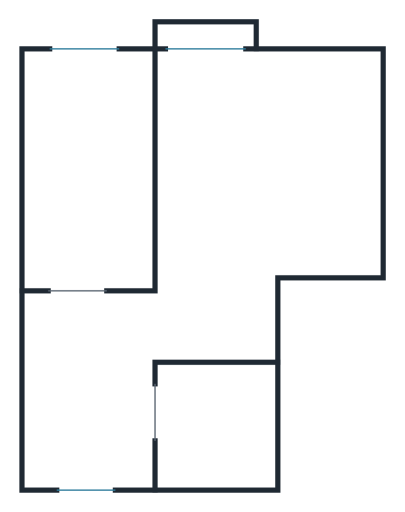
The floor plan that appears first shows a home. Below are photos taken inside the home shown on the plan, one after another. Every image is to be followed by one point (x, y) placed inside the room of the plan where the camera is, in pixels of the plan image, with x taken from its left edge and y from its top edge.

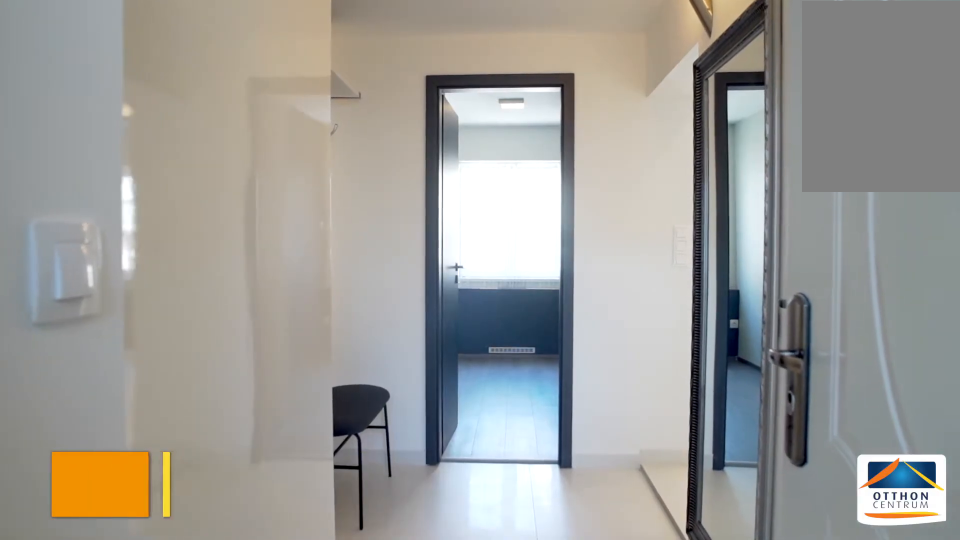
(86, 421)
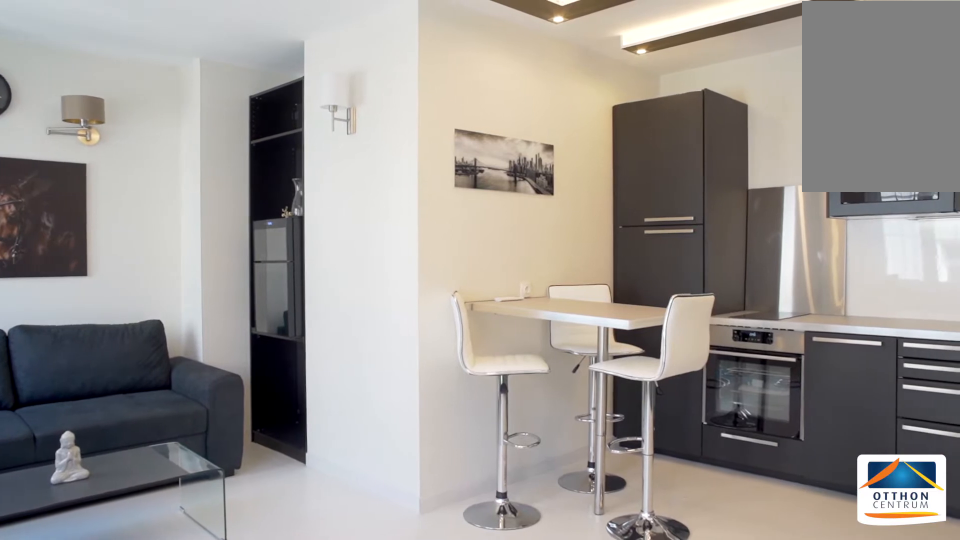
(244, 185)
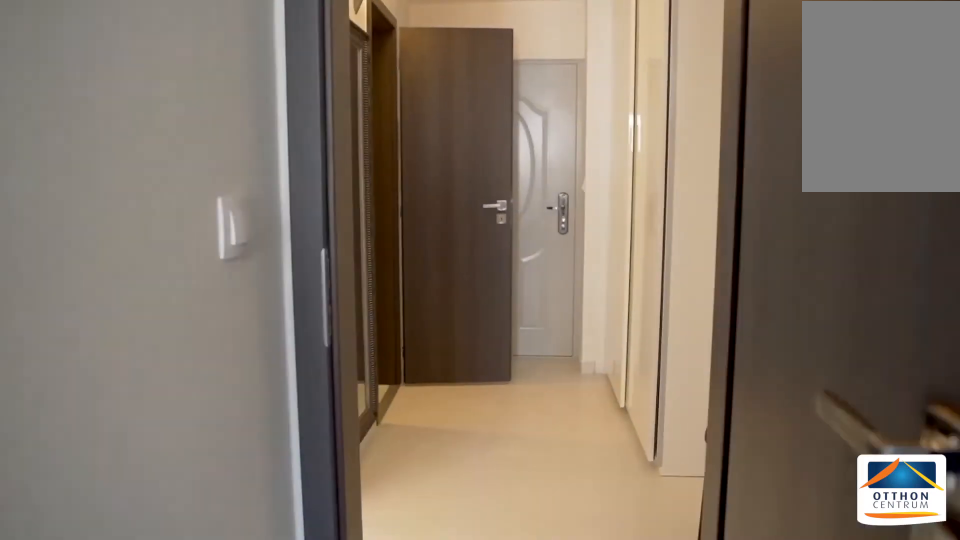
(87, 179)
